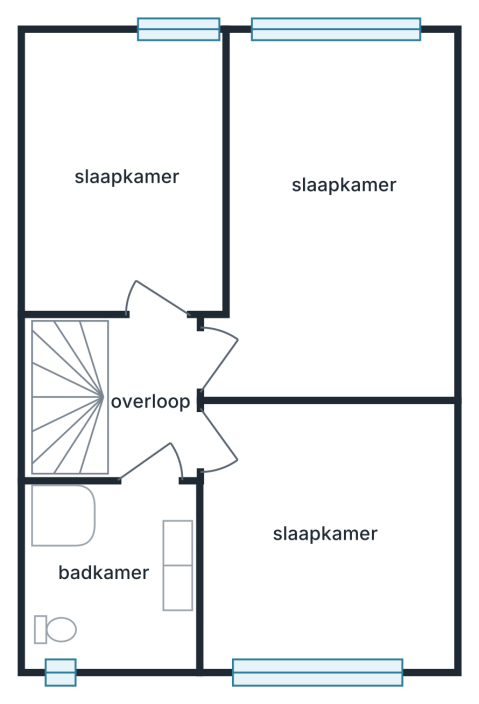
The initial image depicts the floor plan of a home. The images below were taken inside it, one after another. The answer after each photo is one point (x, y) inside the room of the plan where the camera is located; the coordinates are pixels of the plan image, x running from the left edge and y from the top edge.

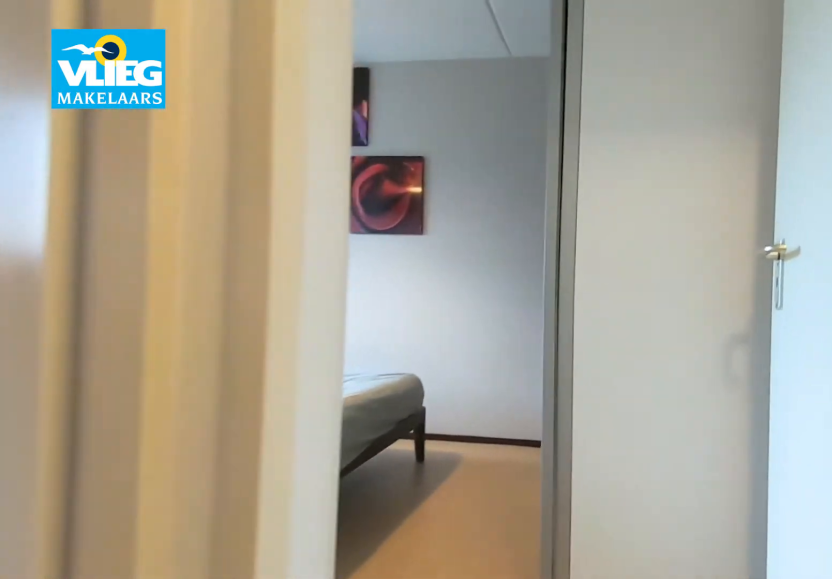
(150, 404)
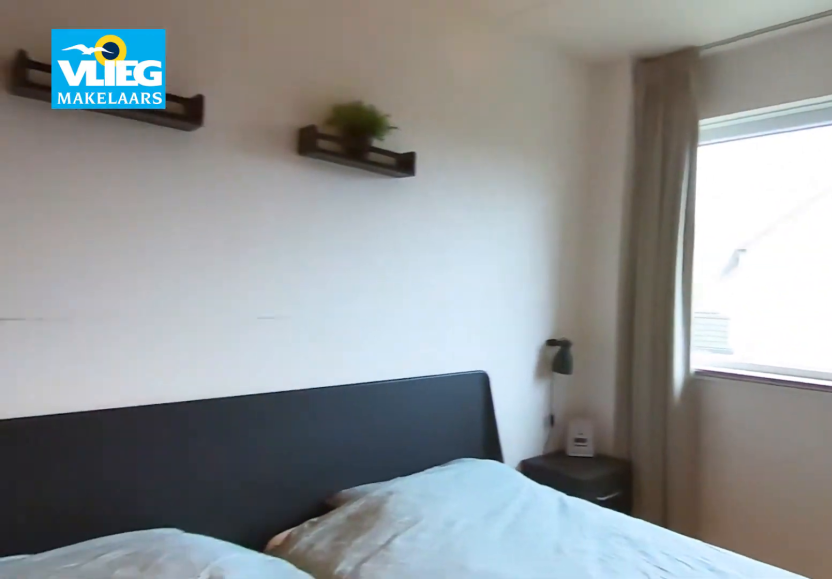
(333, 162)
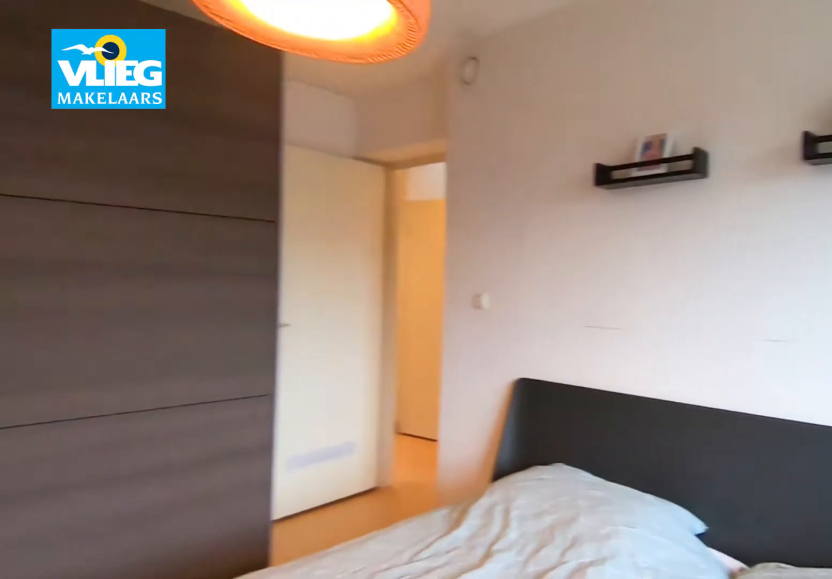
(333, 162)
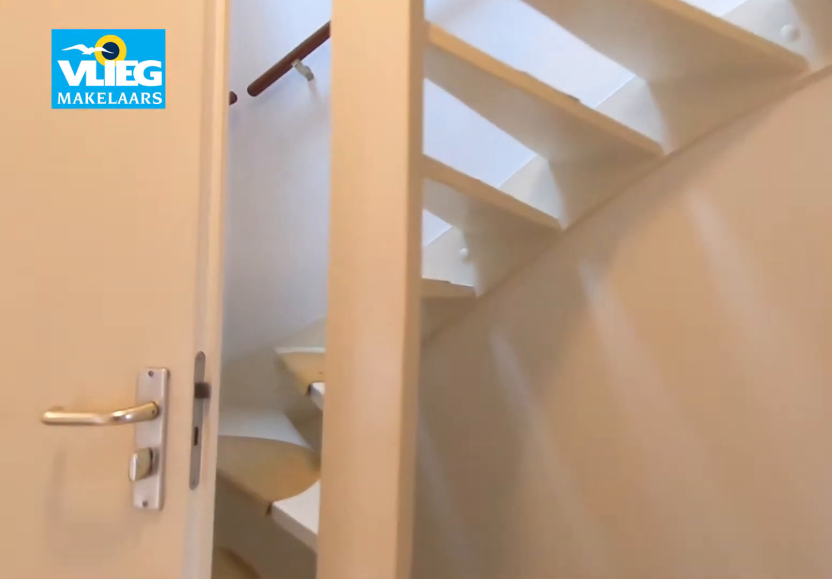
(149, 404)
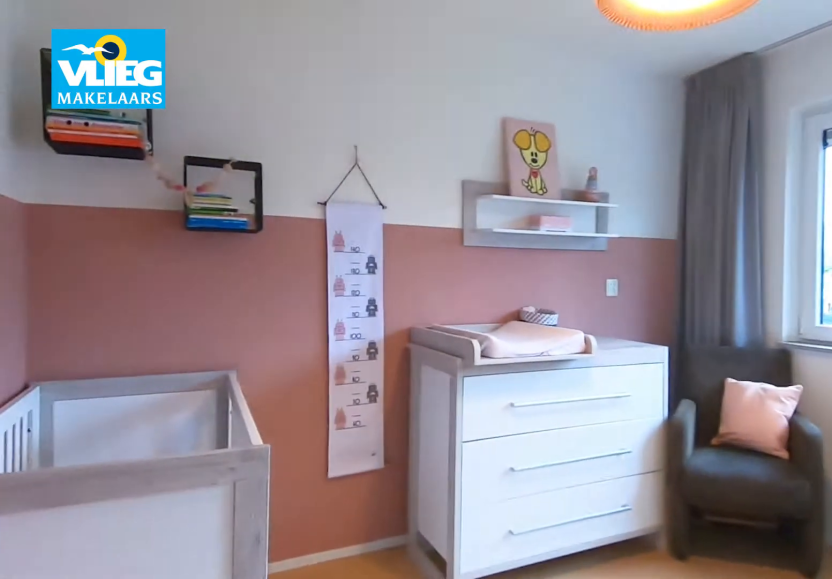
(325, 532)
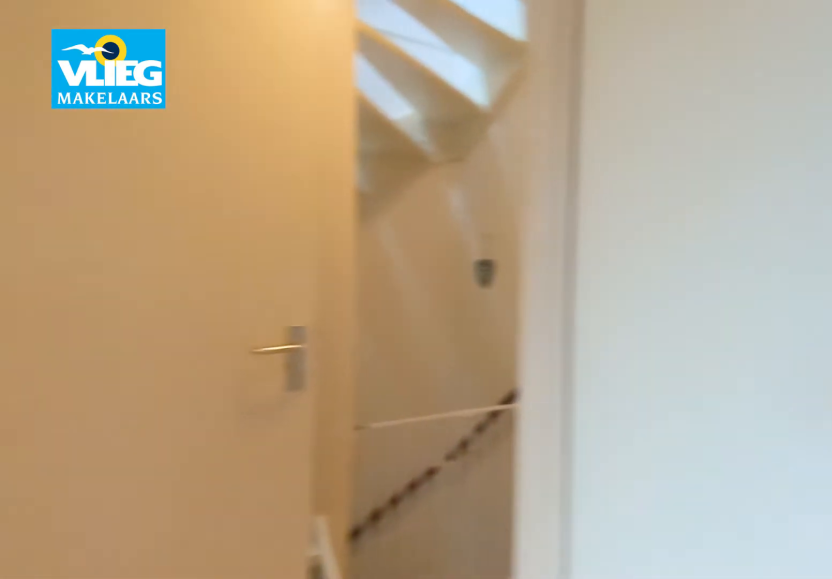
(325, 532)
